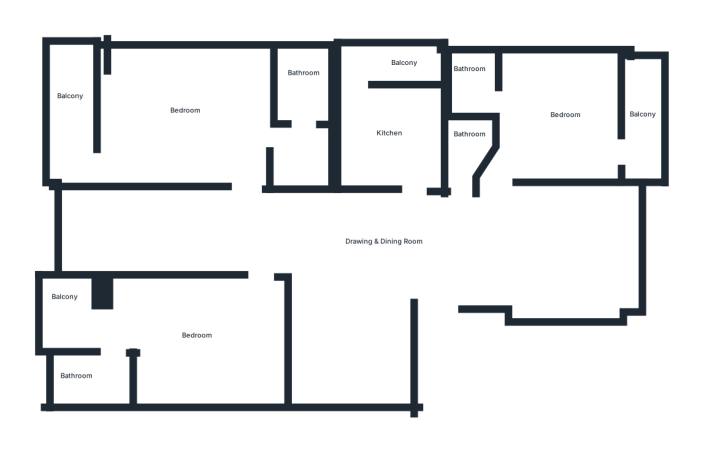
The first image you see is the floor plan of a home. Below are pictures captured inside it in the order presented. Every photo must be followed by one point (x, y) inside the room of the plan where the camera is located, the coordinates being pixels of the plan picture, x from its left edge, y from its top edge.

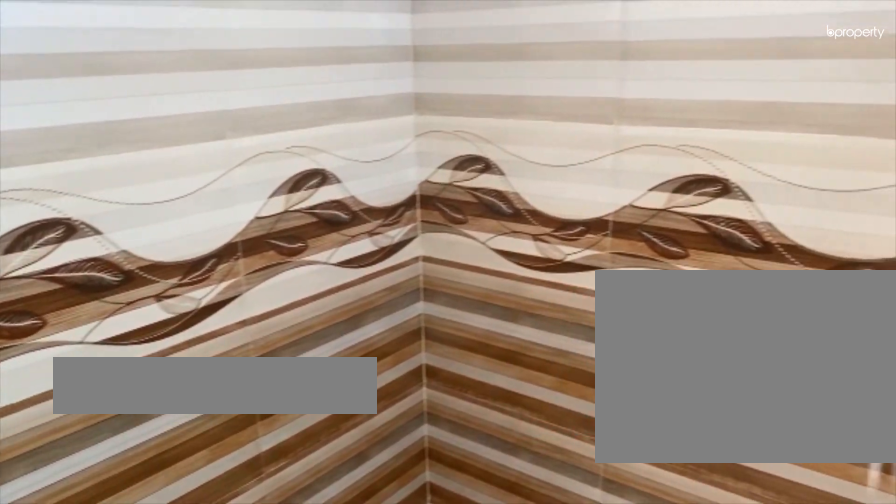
(87, 375)
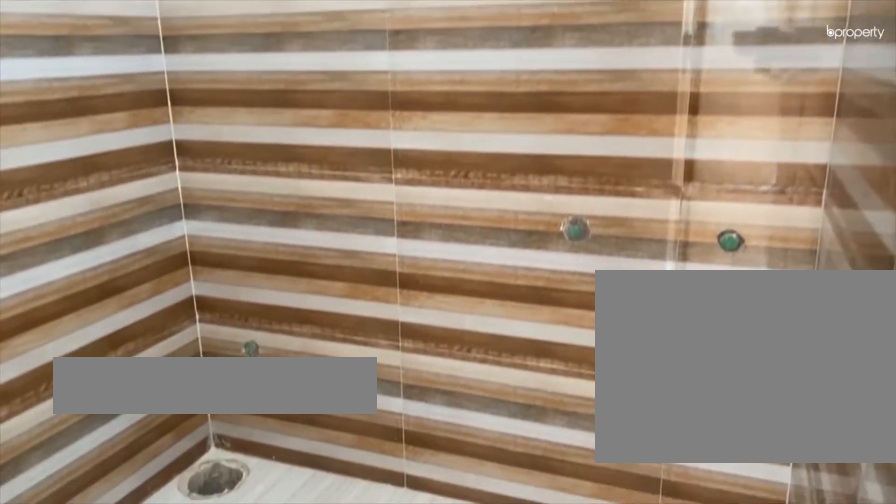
(87, 375)
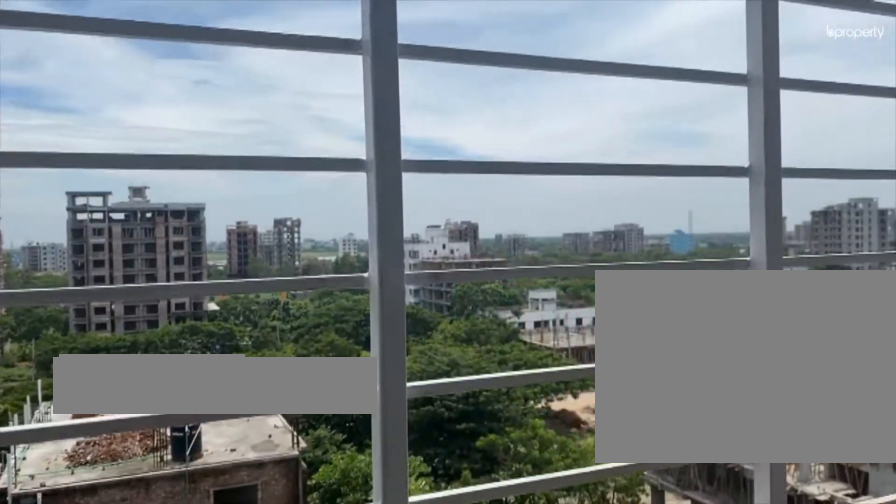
(62, 299)
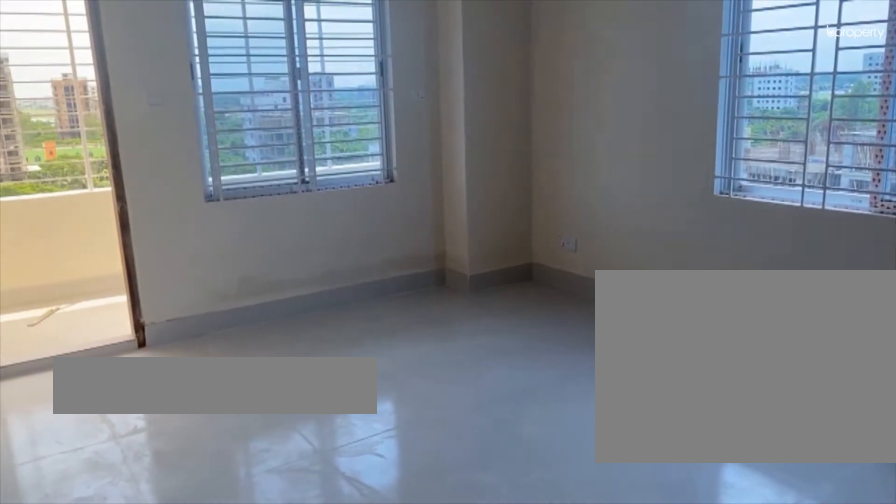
(186, 120)
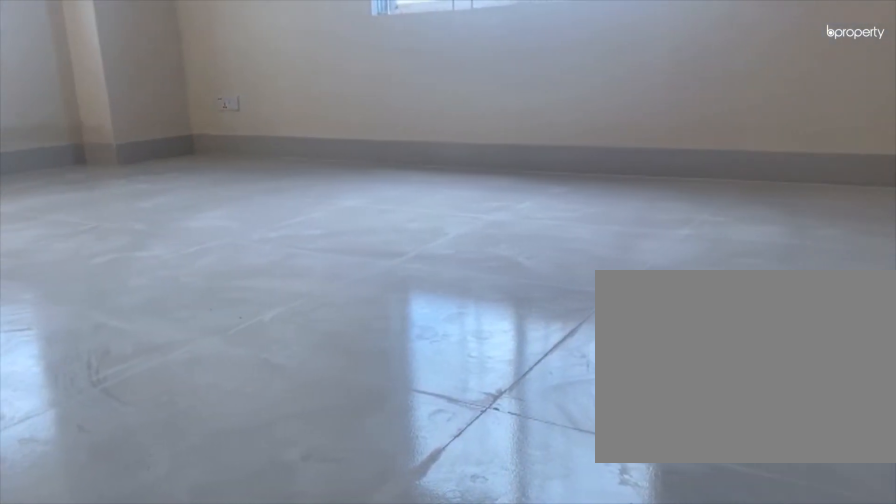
(186, 120)
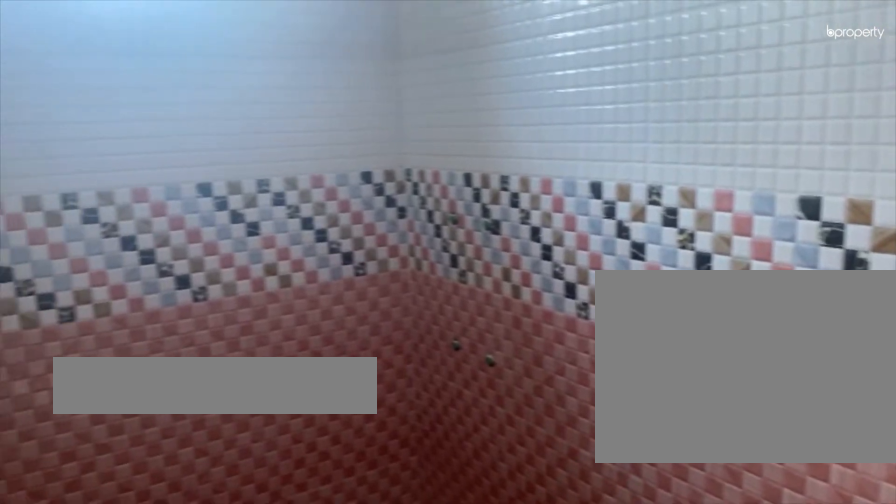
(302, 117)
